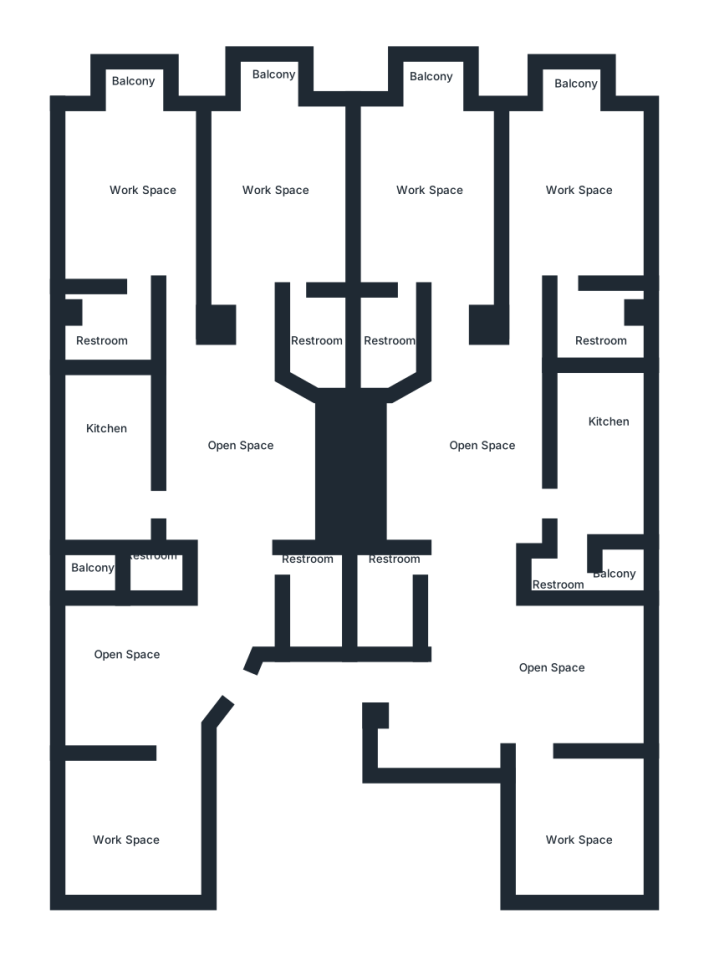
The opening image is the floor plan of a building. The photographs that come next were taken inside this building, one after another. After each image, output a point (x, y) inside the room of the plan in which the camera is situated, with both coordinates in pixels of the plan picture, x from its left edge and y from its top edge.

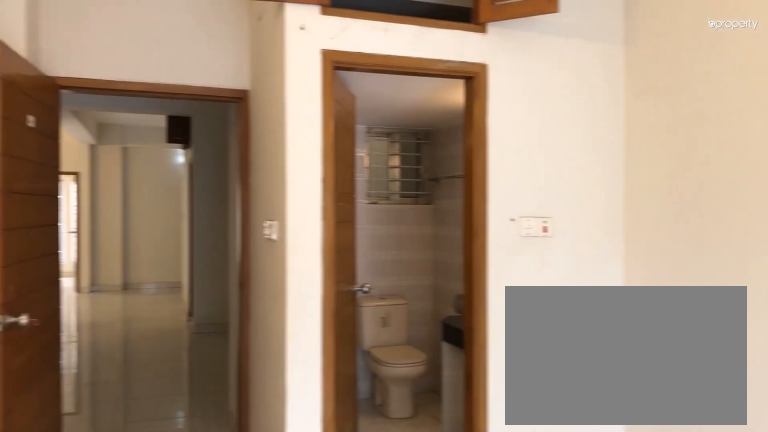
(431, 176)
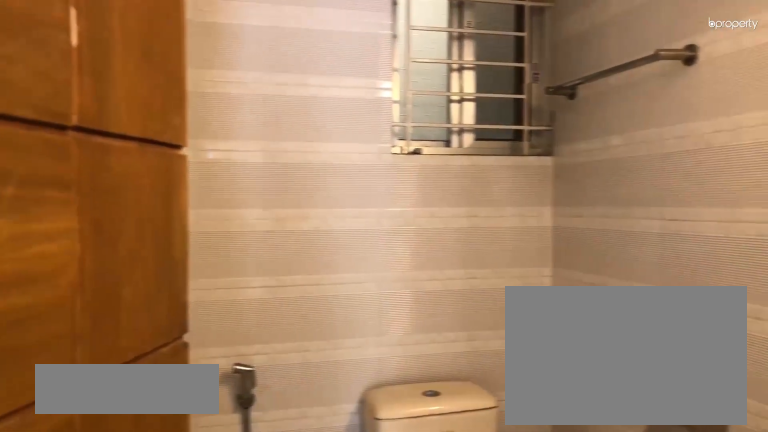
(389, 336)
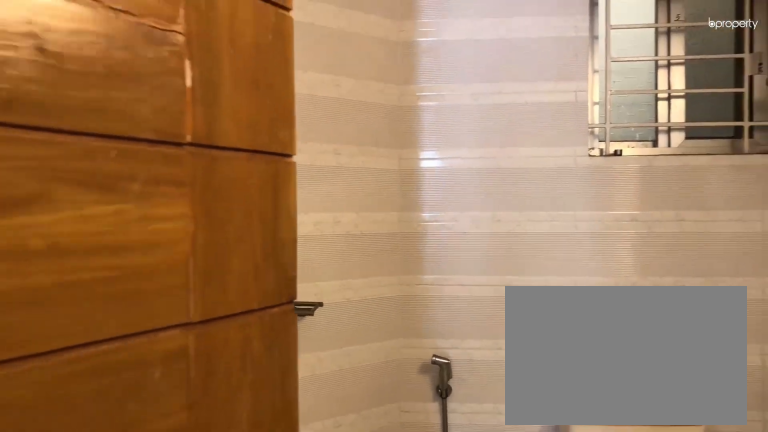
(389, 336)
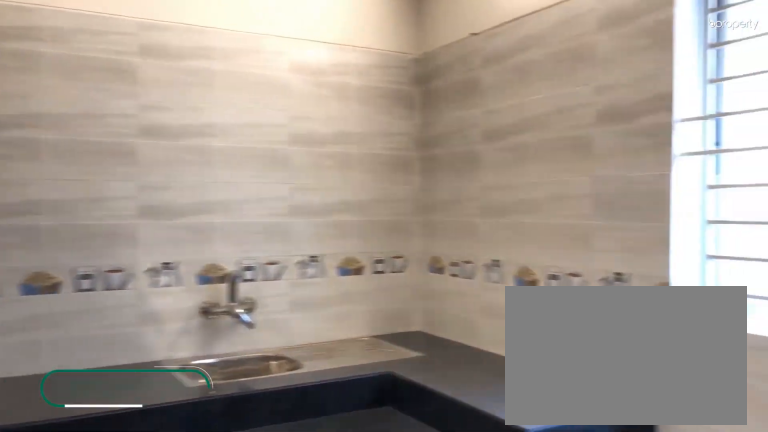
(600, 460)
